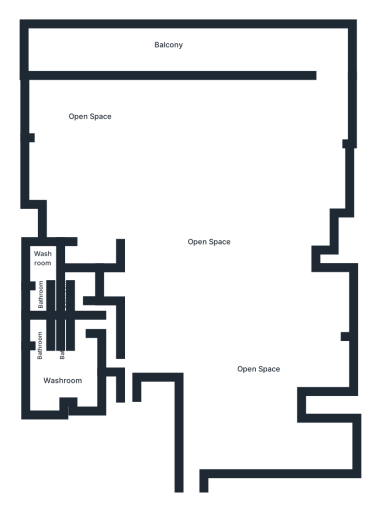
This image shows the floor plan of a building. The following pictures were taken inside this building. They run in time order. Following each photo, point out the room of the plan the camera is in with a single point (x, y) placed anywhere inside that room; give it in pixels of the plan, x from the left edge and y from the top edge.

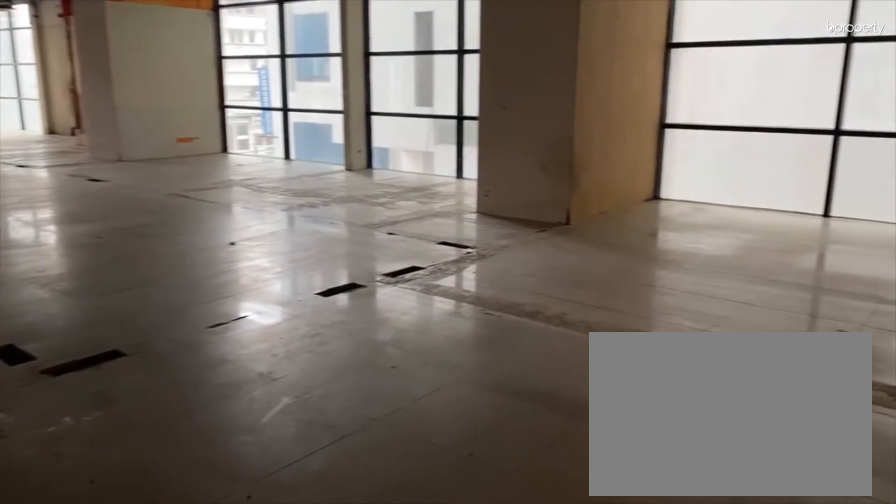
(232, 414)
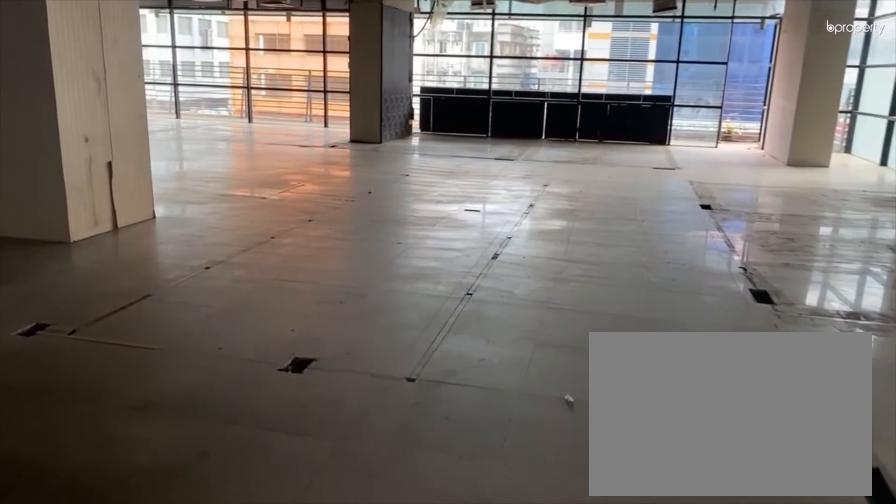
(230, 289)
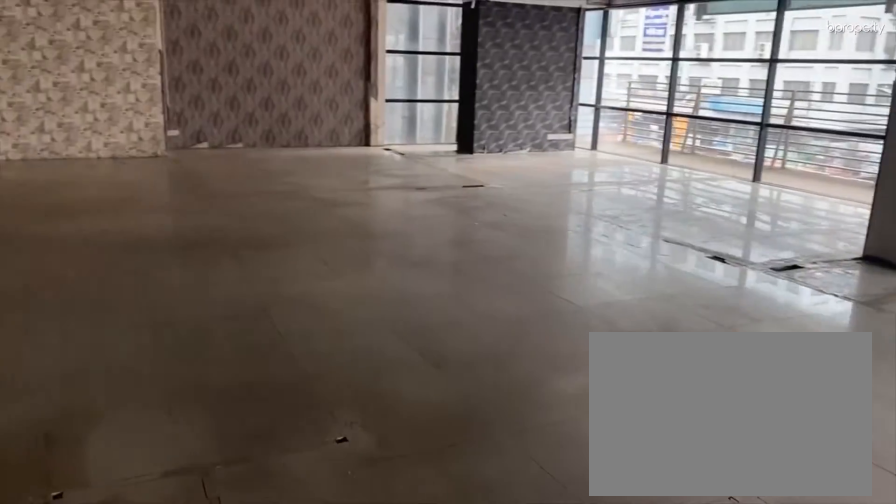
(189, 203)
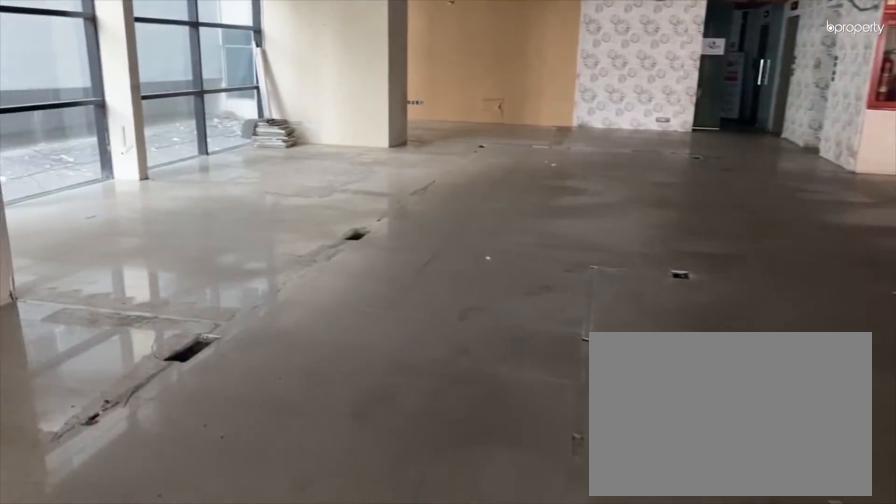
(189, 203)
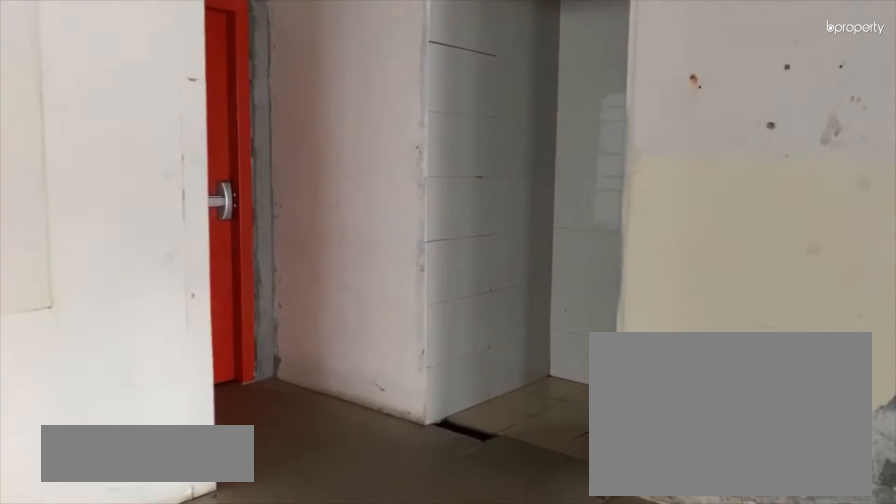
(157, 341)
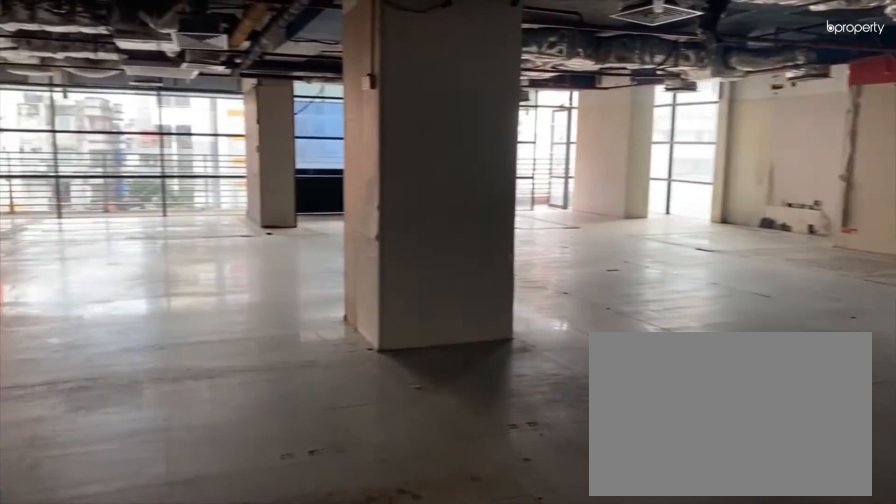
(157, 341)
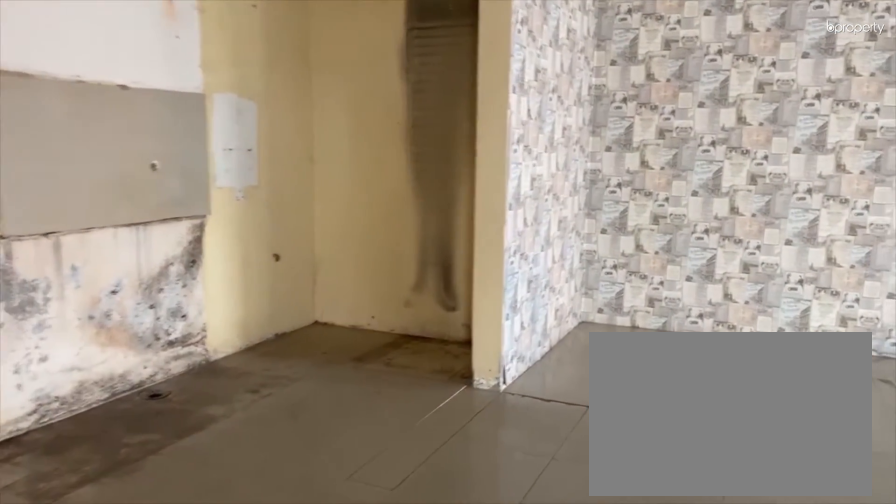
(100, 215)
